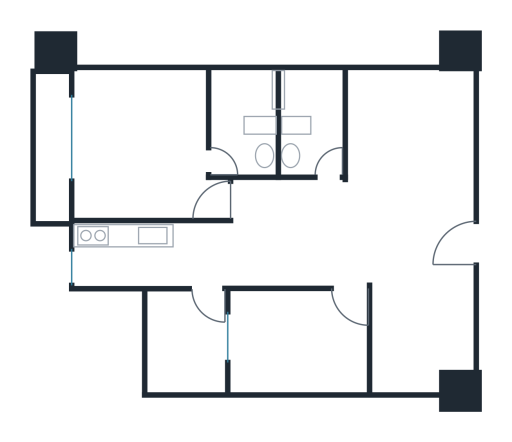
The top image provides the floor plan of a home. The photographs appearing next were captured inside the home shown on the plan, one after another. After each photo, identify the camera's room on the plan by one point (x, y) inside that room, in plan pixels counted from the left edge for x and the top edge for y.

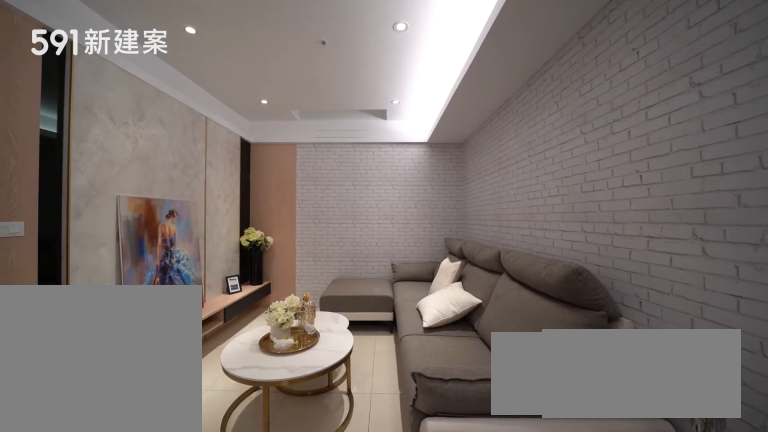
(413, 144)
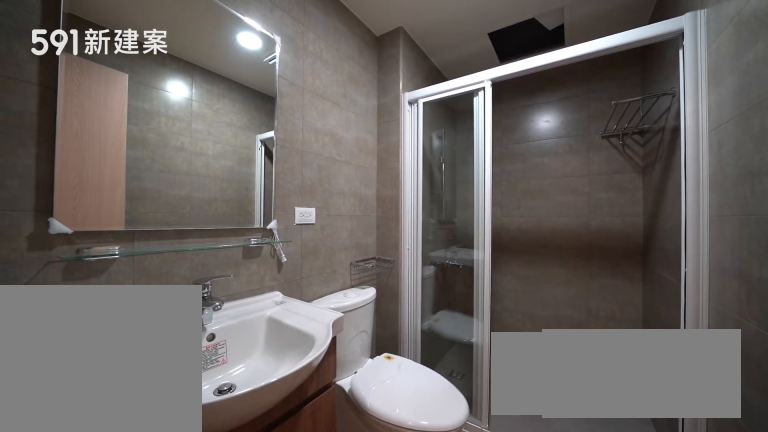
(308, 119)
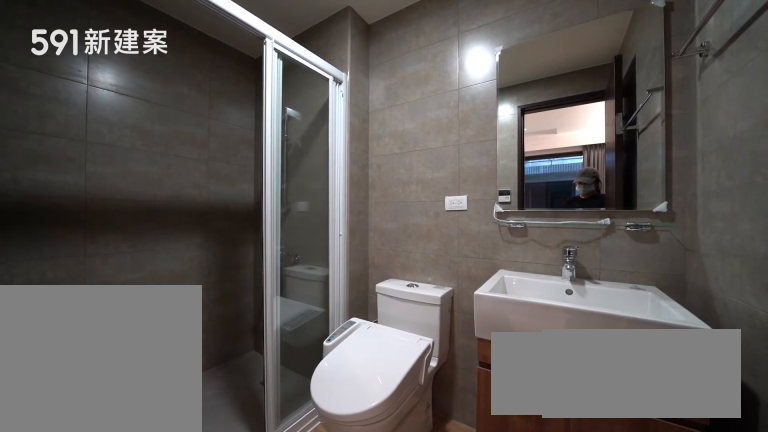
(245, 118)
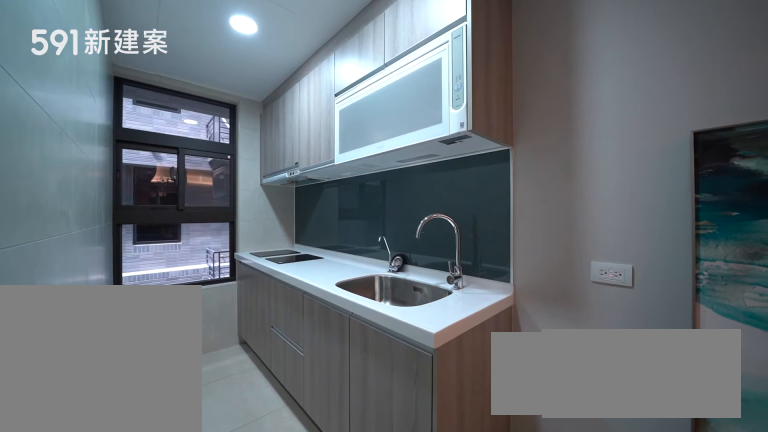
(145, 254)
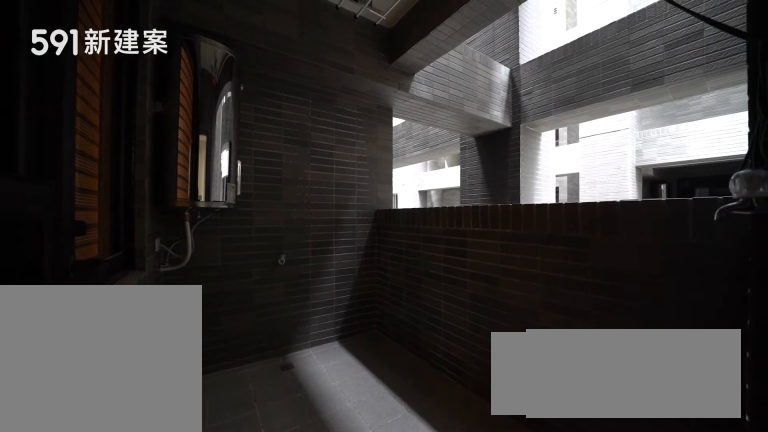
(185, 344)
